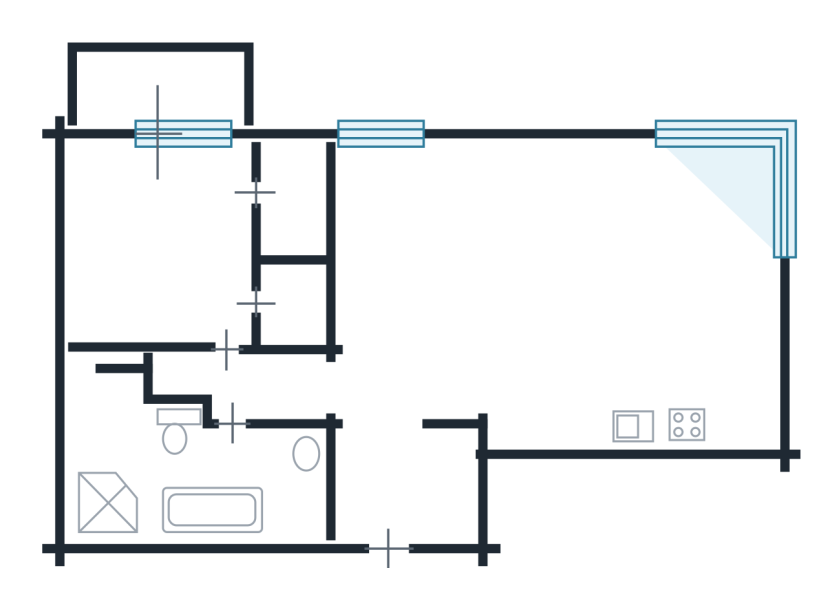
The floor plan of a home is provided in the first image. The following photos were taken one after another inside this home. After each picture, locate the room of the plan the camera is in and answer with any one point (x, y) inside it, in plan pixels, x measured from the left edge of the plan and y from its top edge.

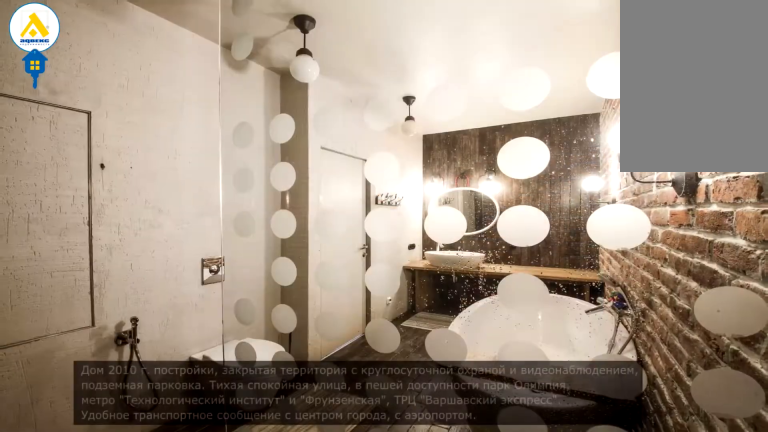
(142, 467)
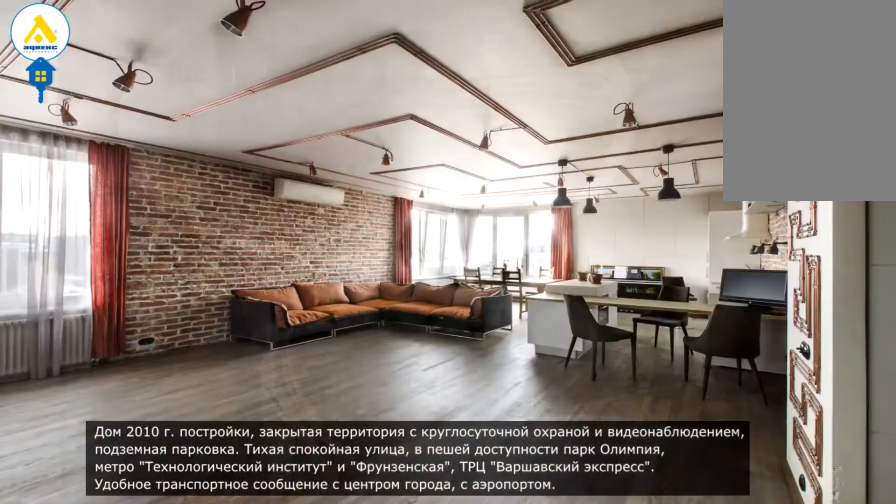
(471, 313)
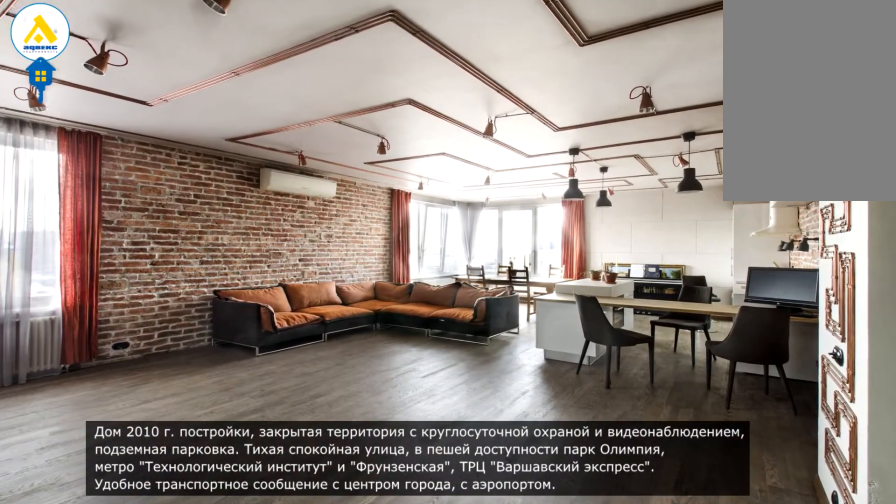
(471, 313)
